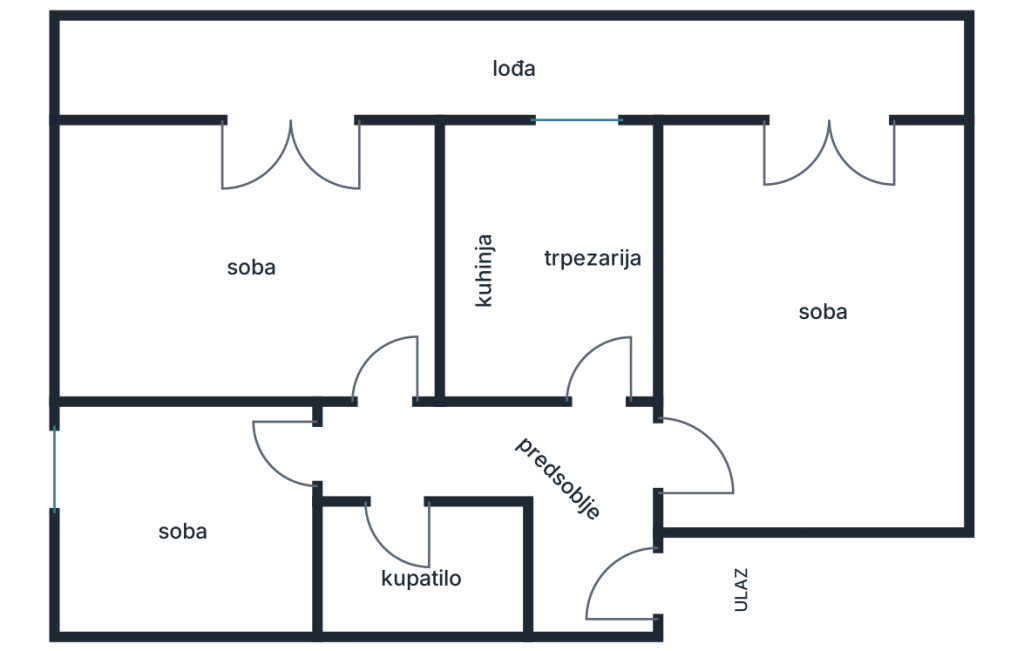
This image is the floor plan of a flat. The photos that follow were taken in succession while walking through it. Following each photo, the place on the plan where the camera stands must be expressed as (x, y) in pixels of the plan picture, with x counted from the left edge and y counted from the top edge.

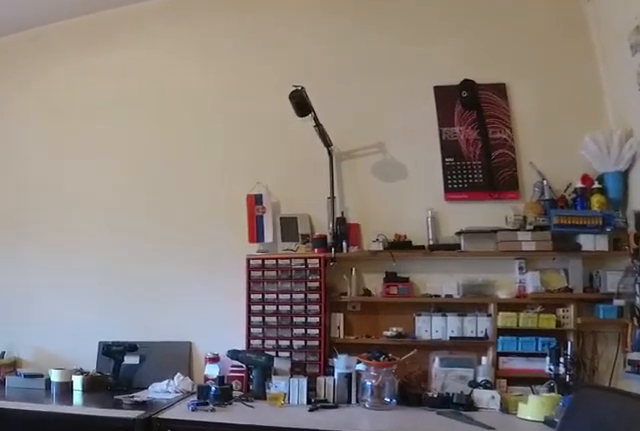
(713, 423)
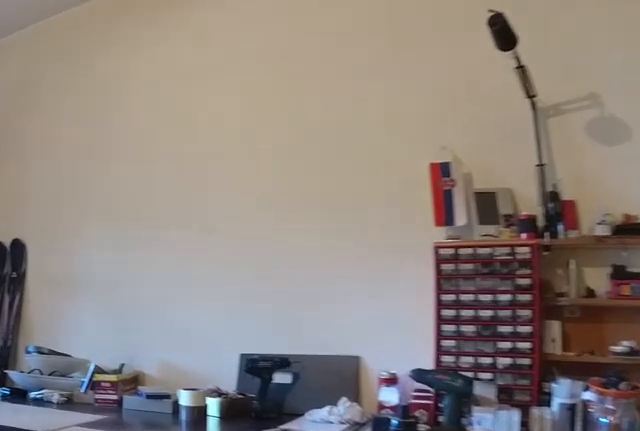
(748, 403)
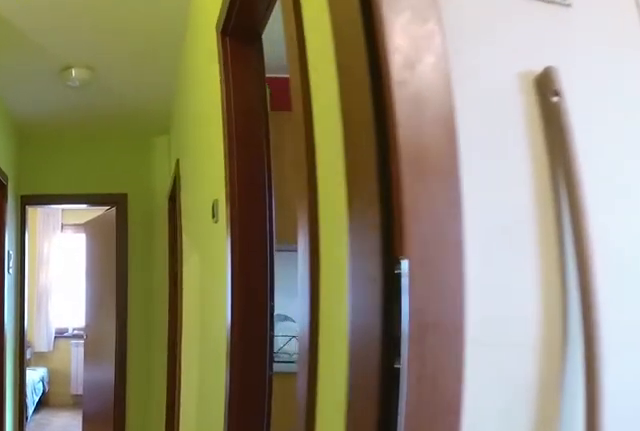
(754, 405)
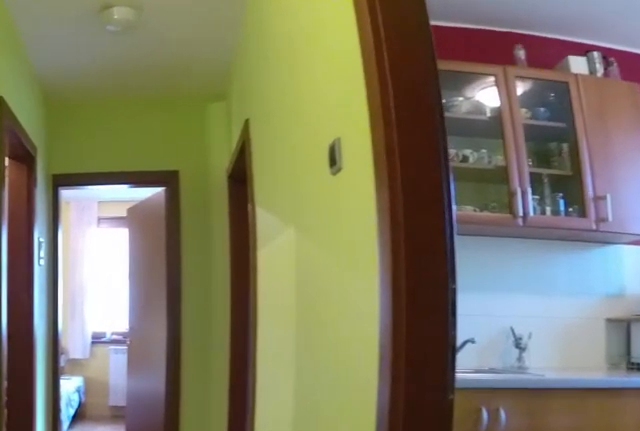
(646, 438)
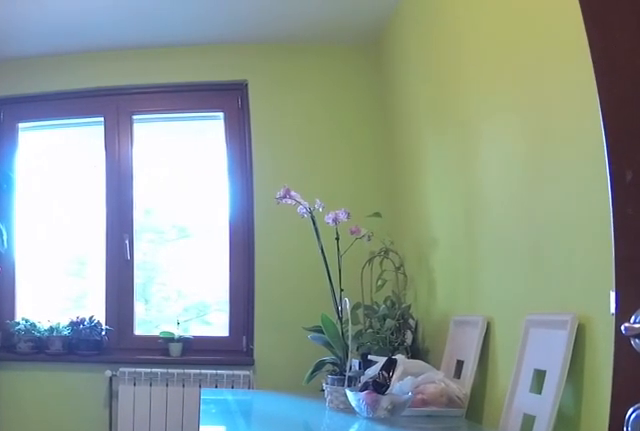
(629, 455)
